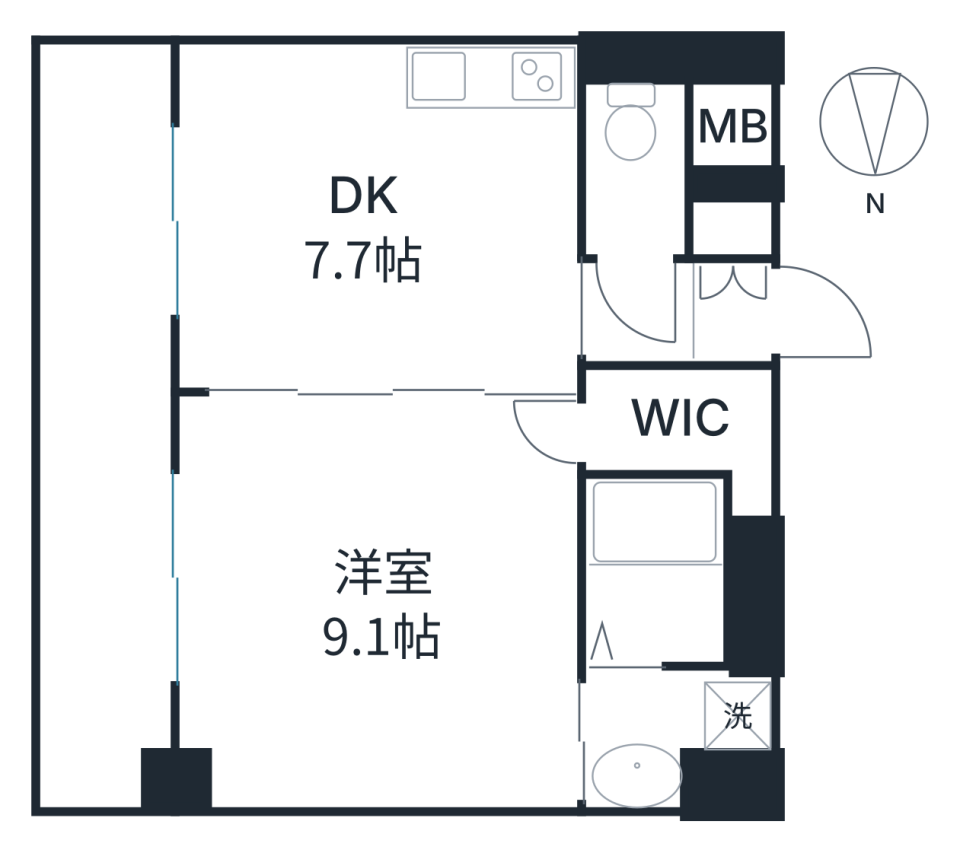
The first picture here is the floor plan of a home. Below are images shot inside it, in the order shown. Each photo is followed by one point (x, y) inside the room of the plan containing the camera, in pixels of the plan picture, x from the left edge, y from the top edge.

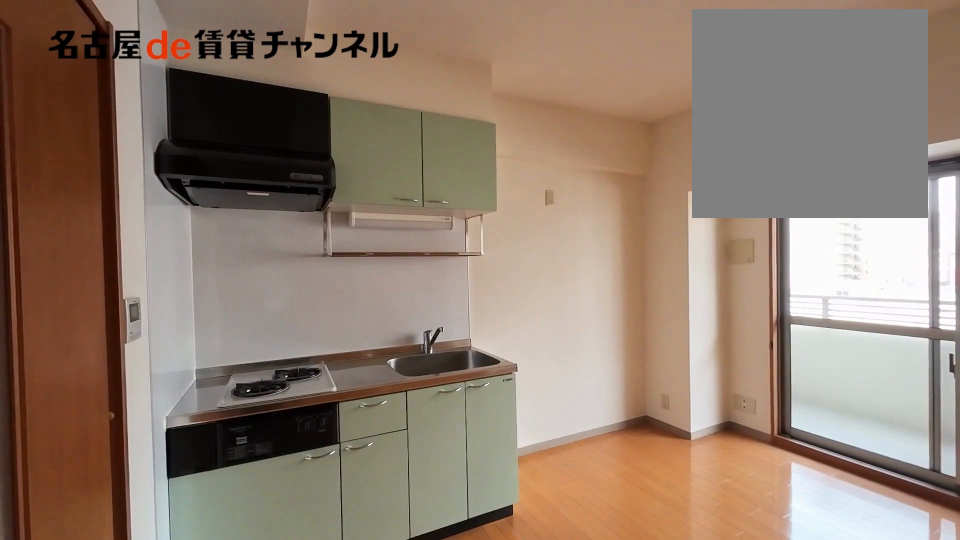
(373, 217)
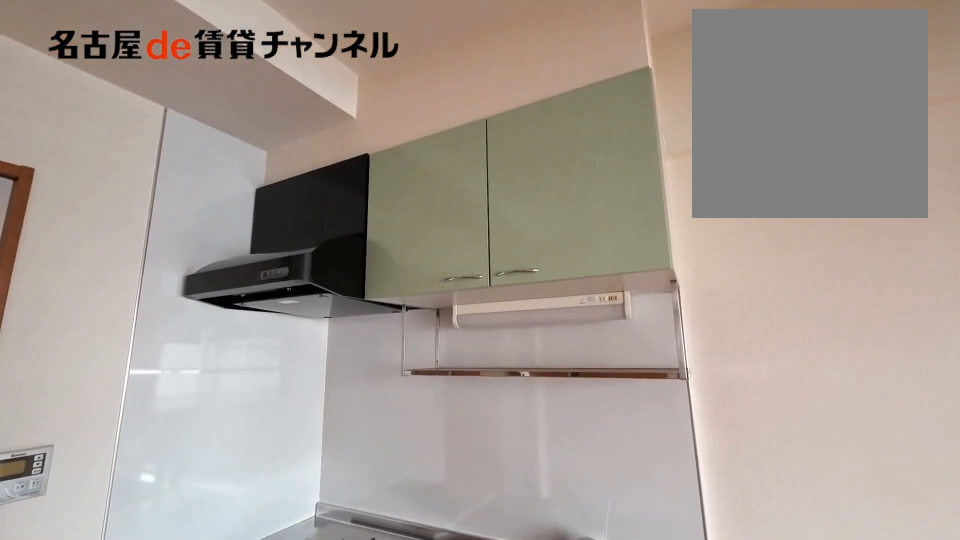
(490, 80)
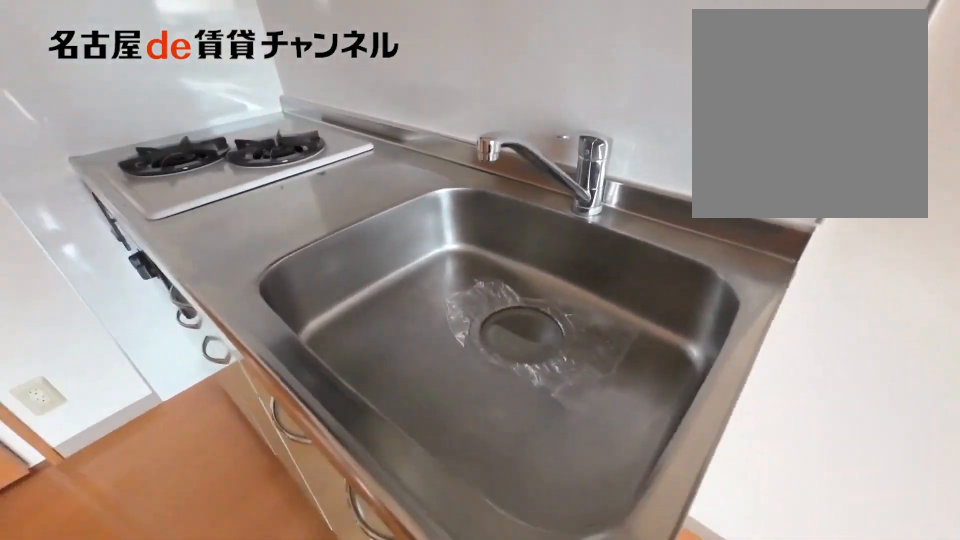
(490, 80)
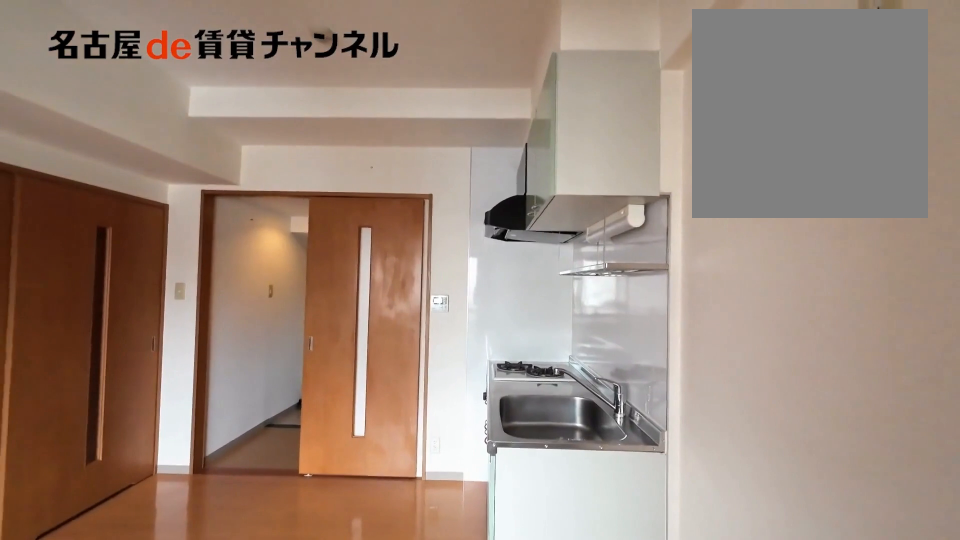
(378, 215)
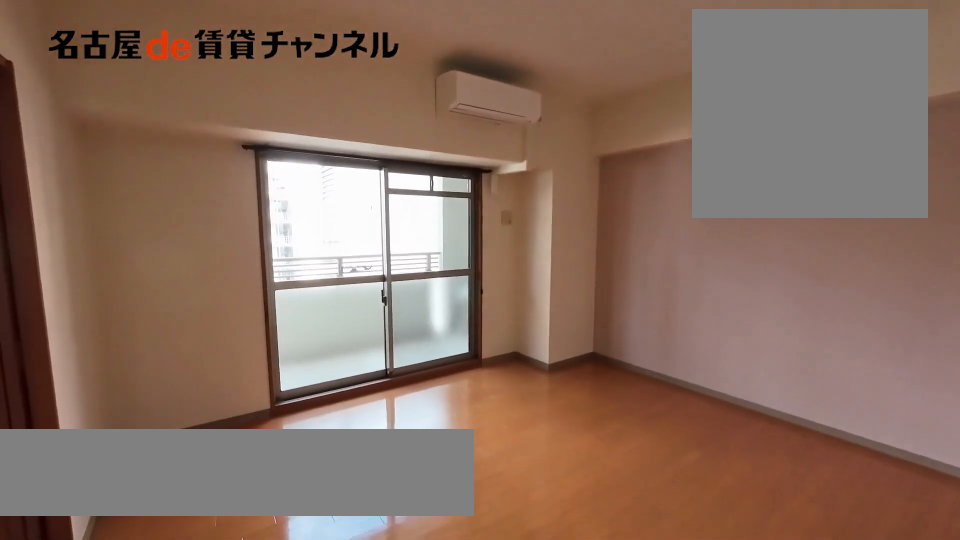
(373, 604)
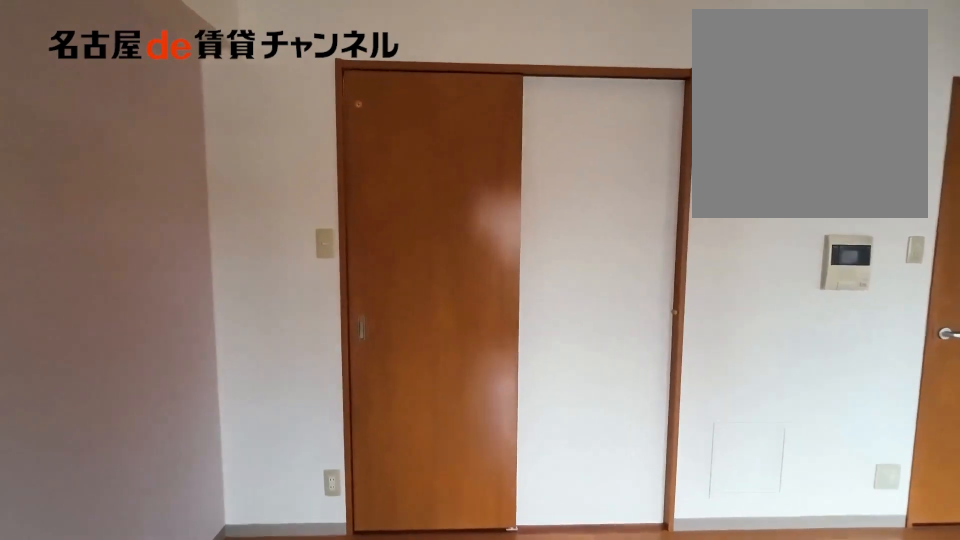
(373, 604)
